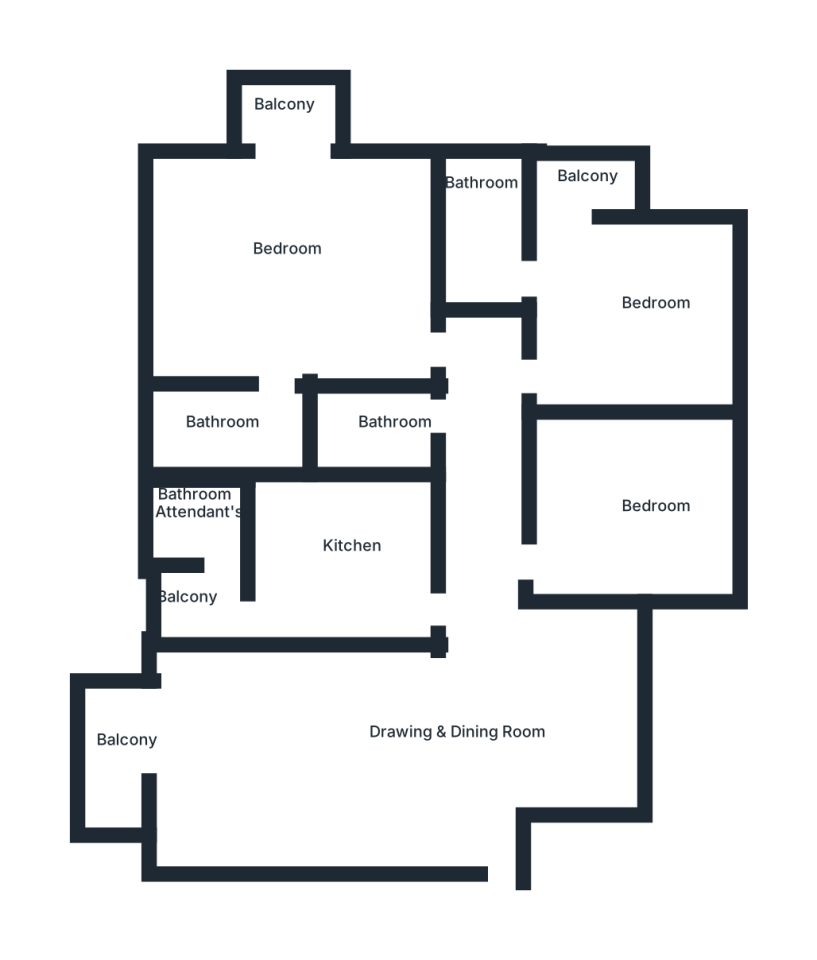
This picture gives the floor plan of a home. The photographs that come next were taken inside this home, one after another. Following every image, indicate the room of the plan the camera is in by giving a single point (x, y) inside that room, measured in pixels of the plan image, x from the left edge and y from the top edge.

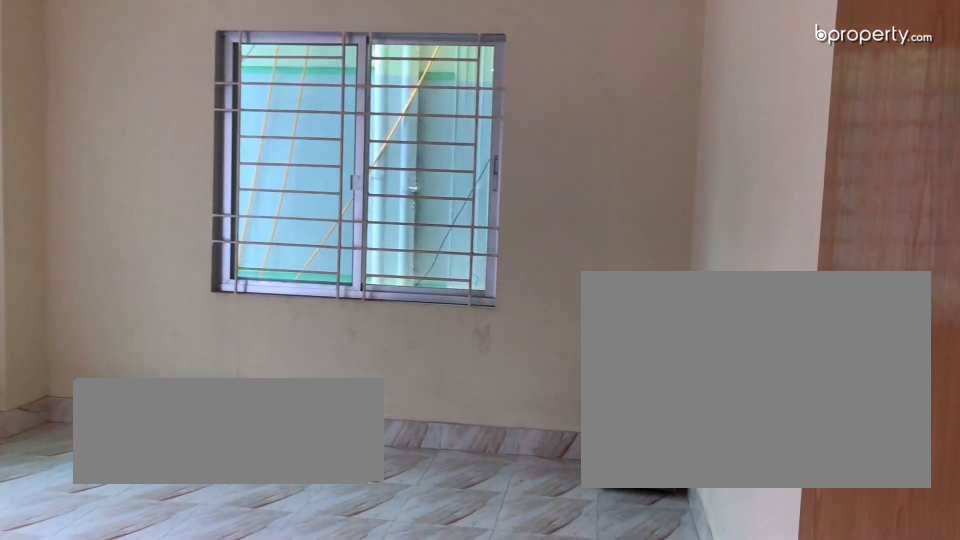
(579, 296)
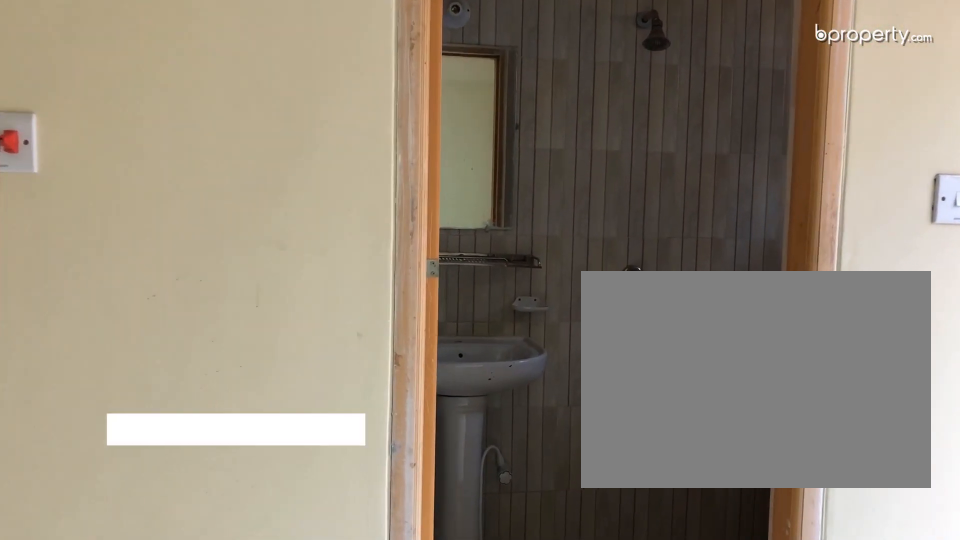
(579, 296)
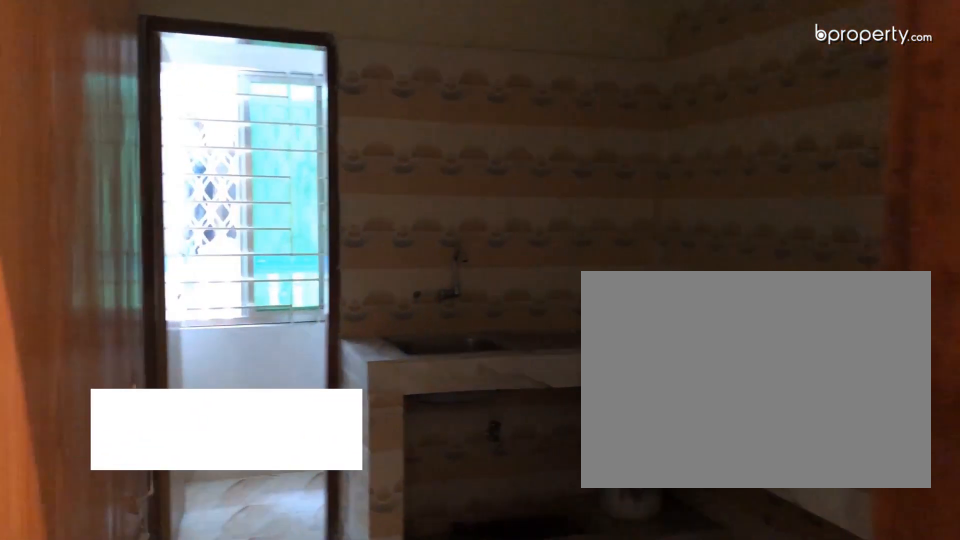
(357, 563)
